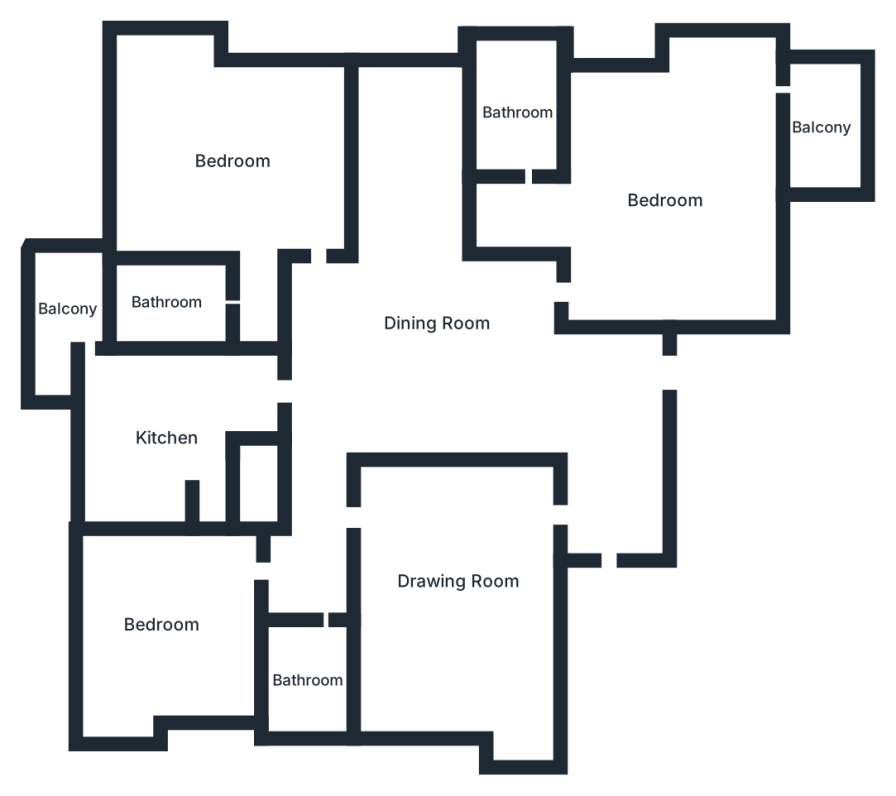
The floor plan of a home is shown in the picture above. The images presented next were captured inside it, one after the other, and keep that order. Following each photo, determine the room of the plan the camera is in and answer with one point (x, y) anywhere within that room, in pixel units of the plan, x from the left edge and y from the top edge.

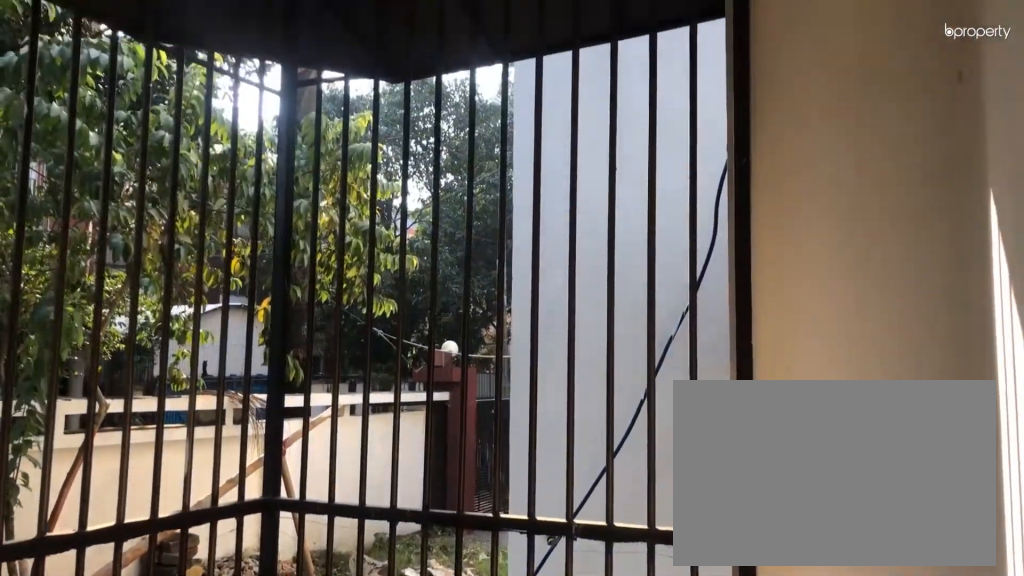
(826, 122)
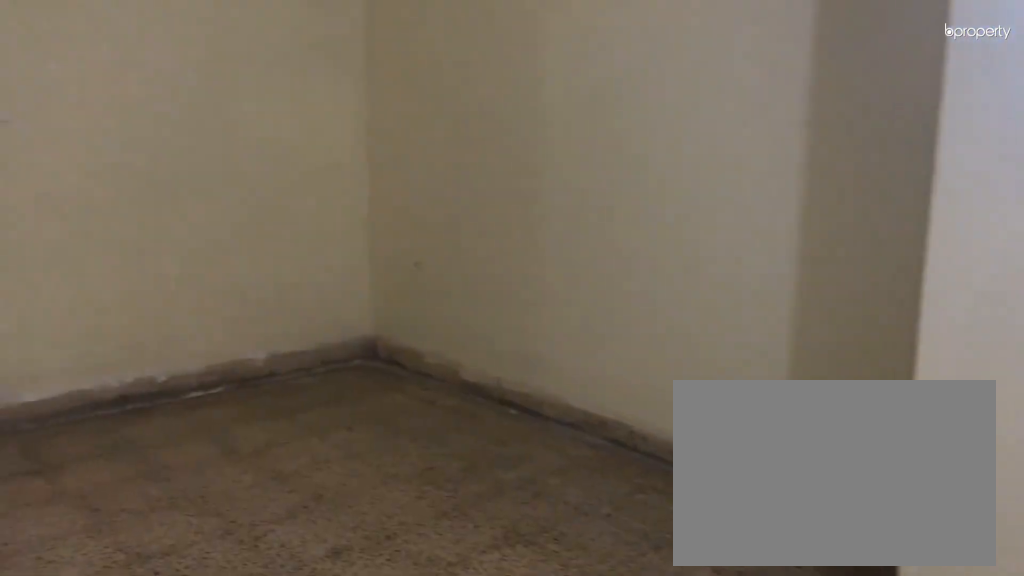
(232, 168)
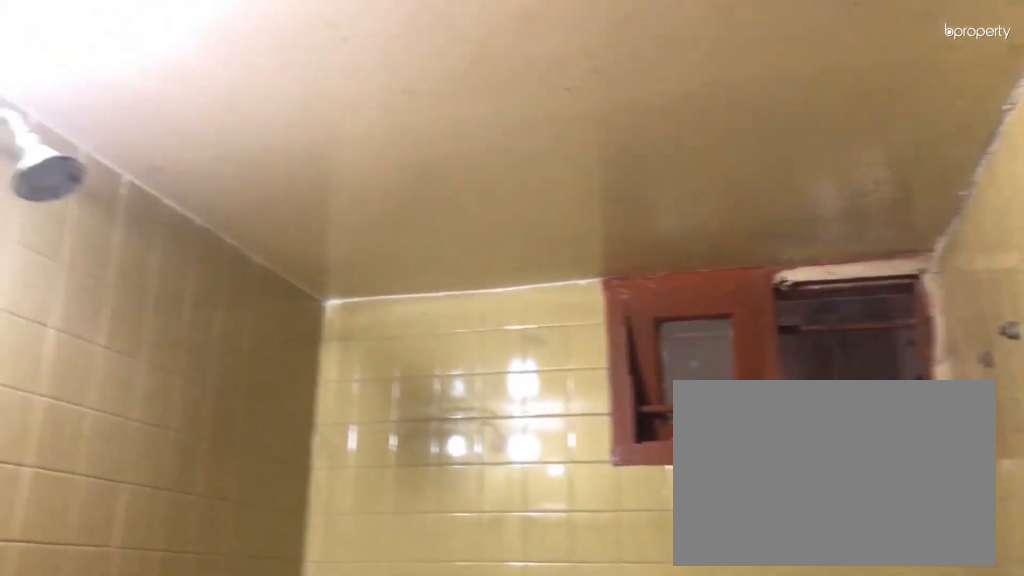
(167, 302)
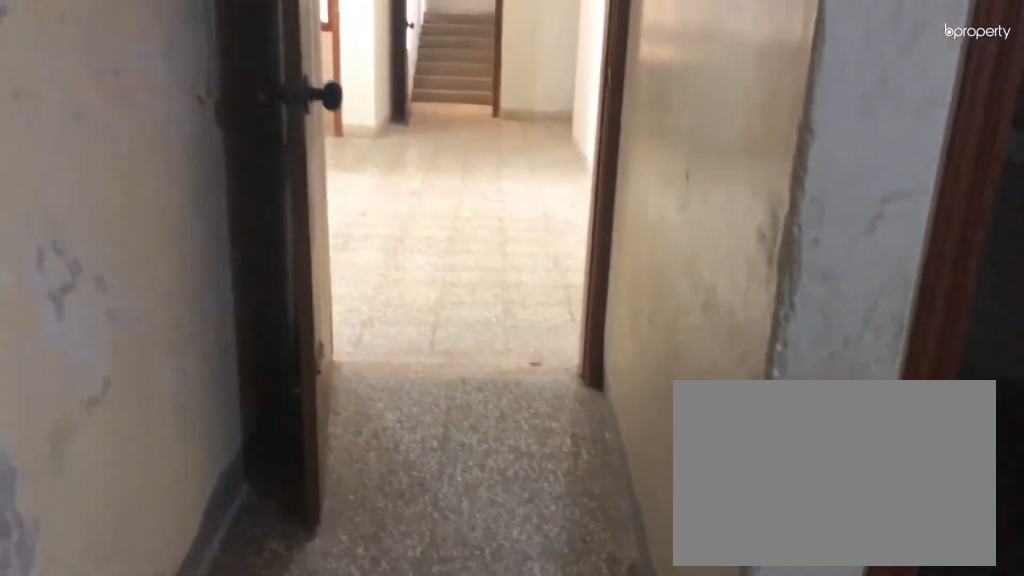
(161, 448)
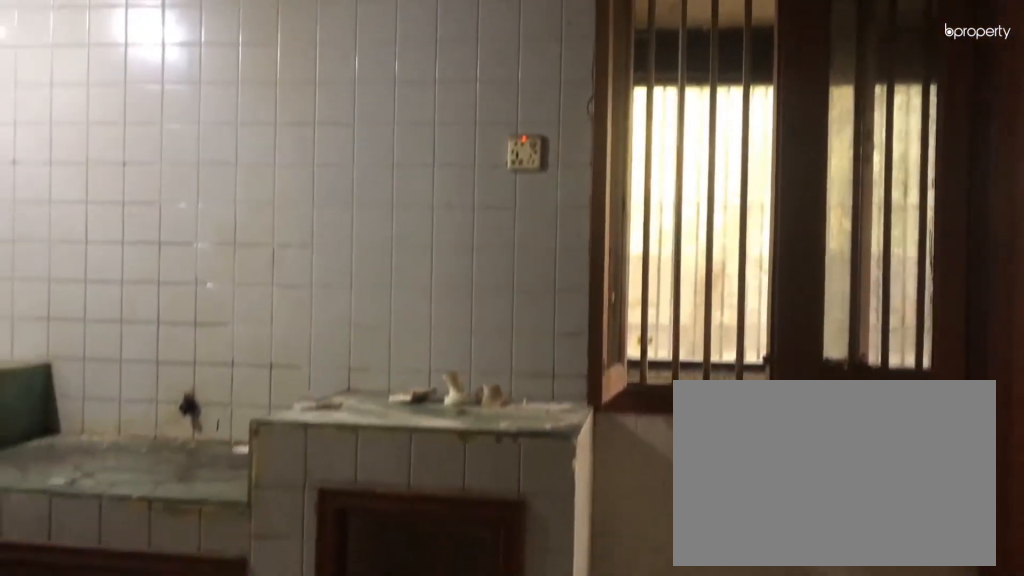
(161, 448)
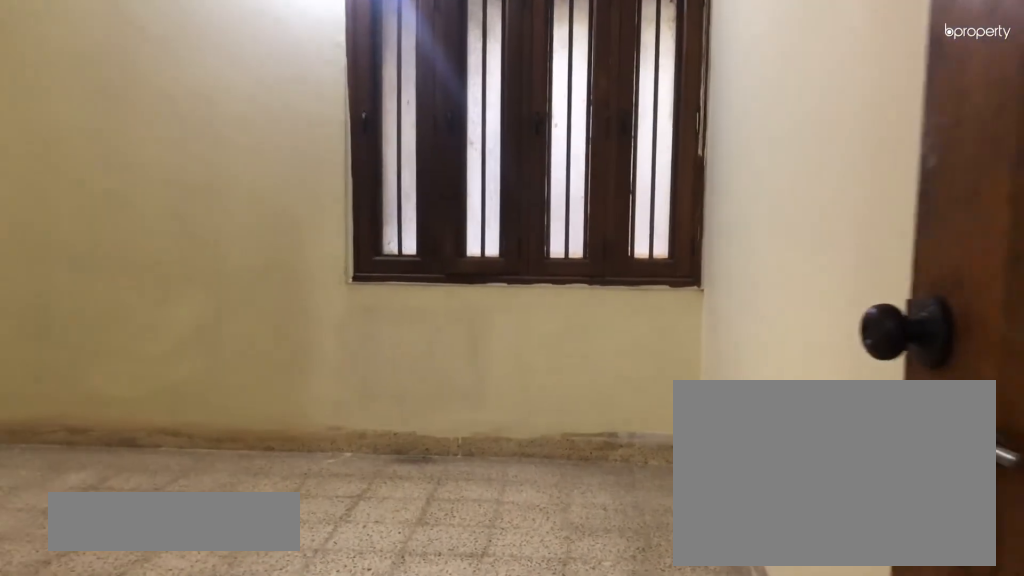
(167, 623)
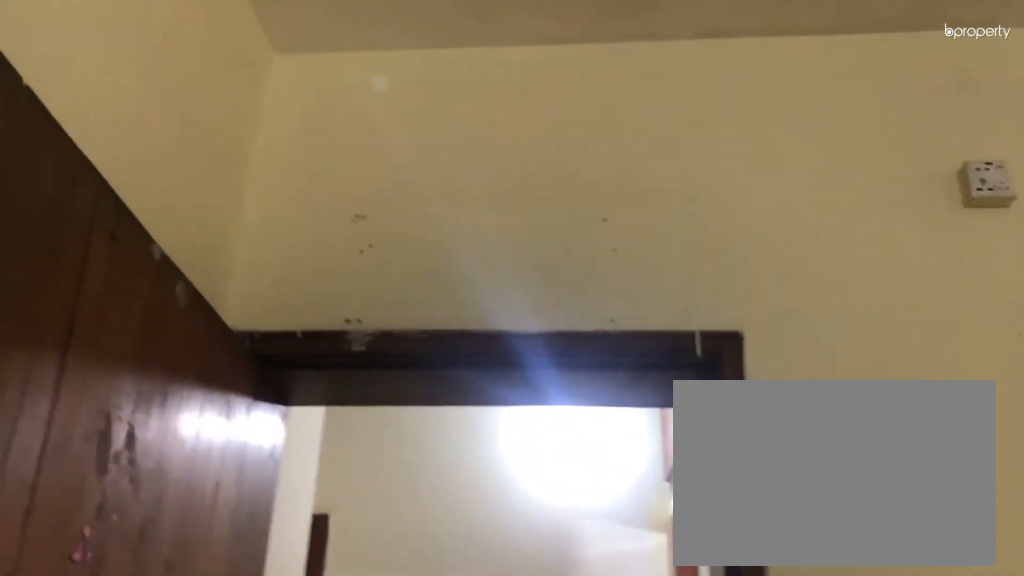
(167, 623)
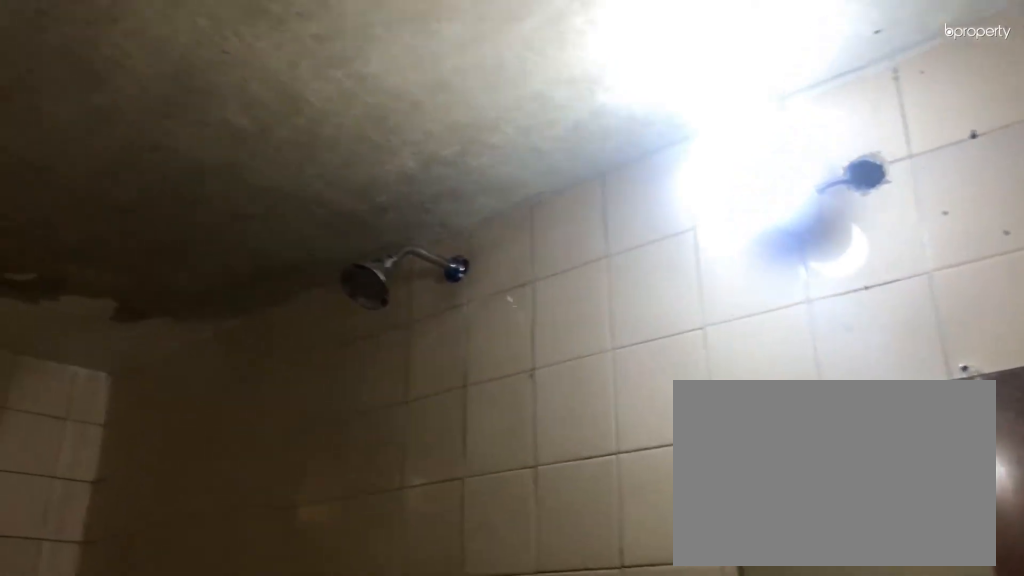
(307, 682)
